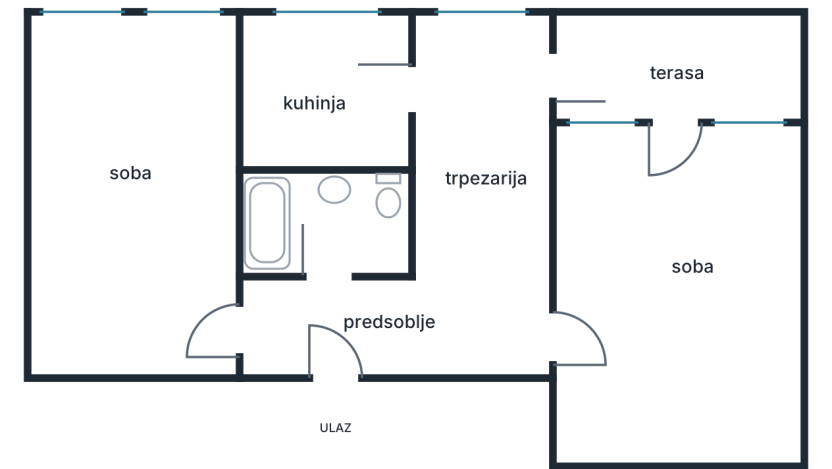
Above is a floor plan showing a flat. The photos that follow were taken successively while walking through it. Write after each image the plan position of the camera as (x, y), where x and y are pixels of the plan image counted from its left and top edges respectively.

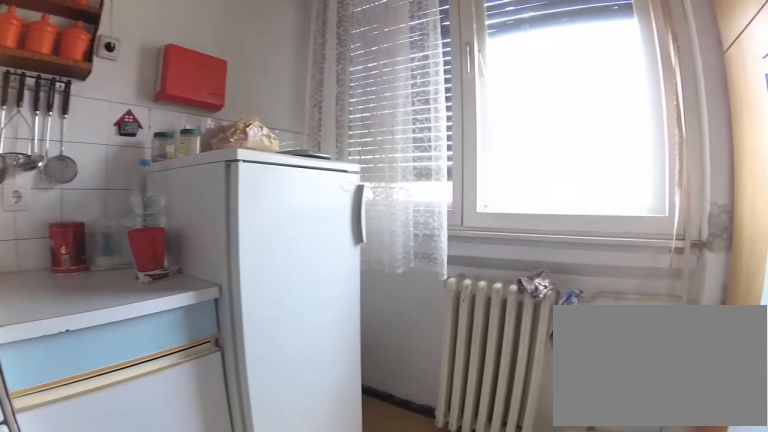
(311, 119)
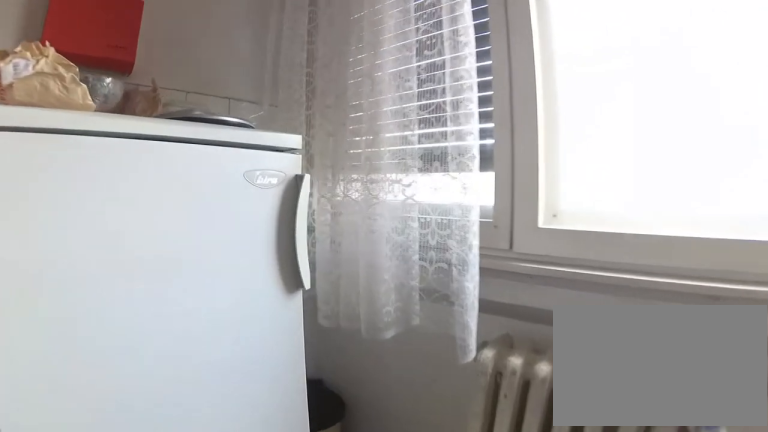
(311, 94)
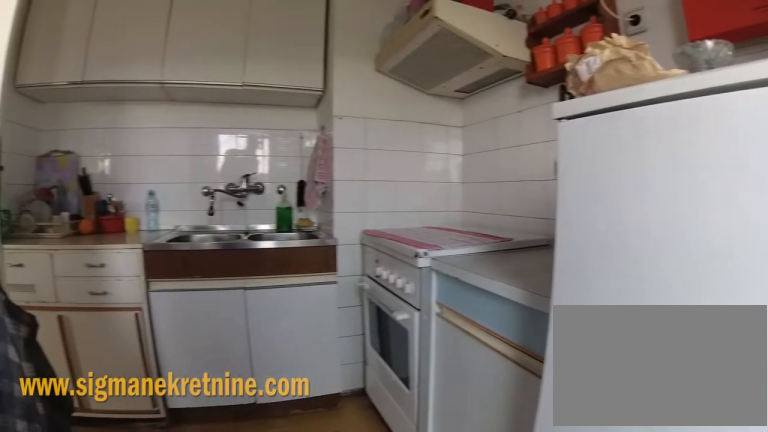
(320, 40)
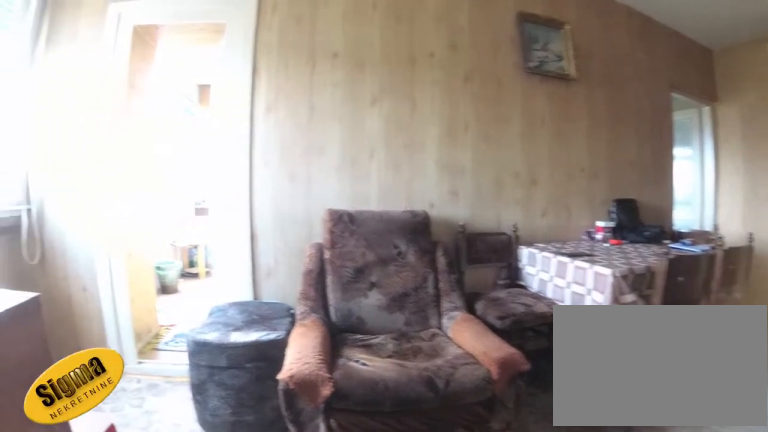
(405, 94)
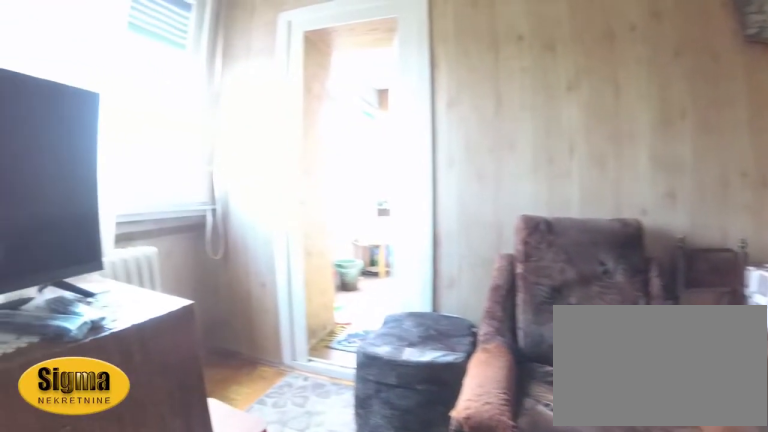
(411, 104)
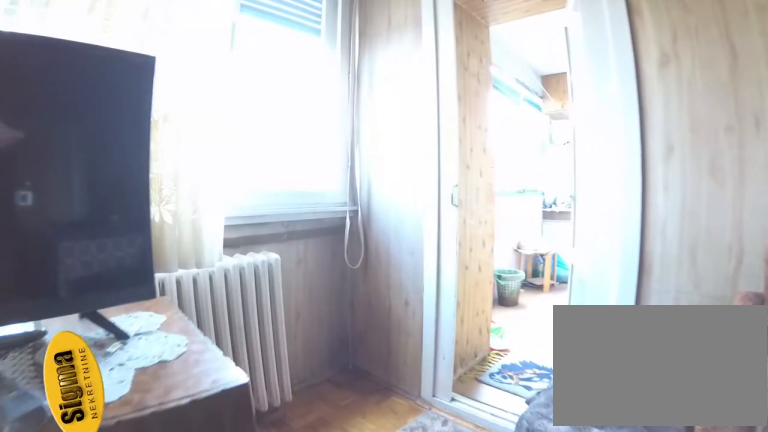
(435, 105)
